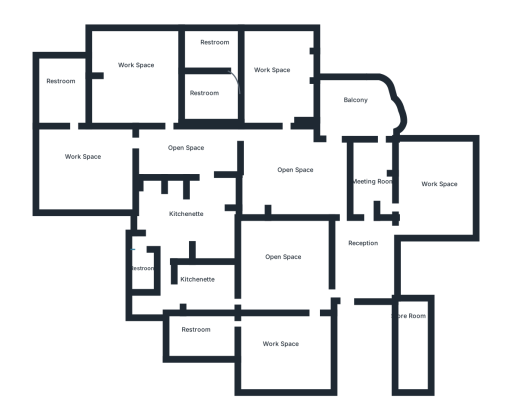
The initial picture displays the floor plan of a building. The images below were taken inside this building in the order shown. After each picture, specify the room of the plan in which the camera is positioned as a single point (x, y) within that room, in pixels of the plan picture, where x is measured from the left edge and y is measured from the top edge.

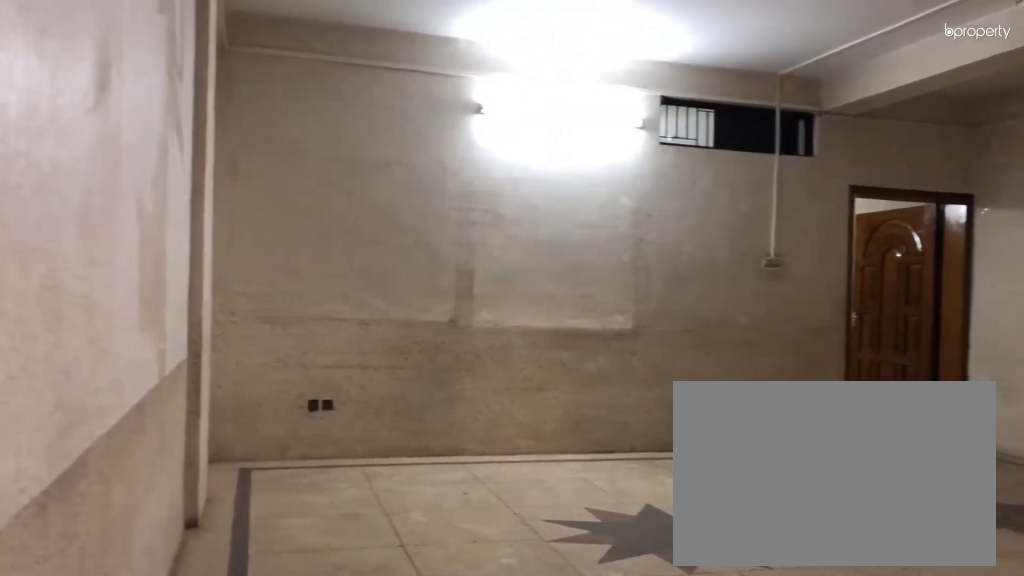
(295, 167)
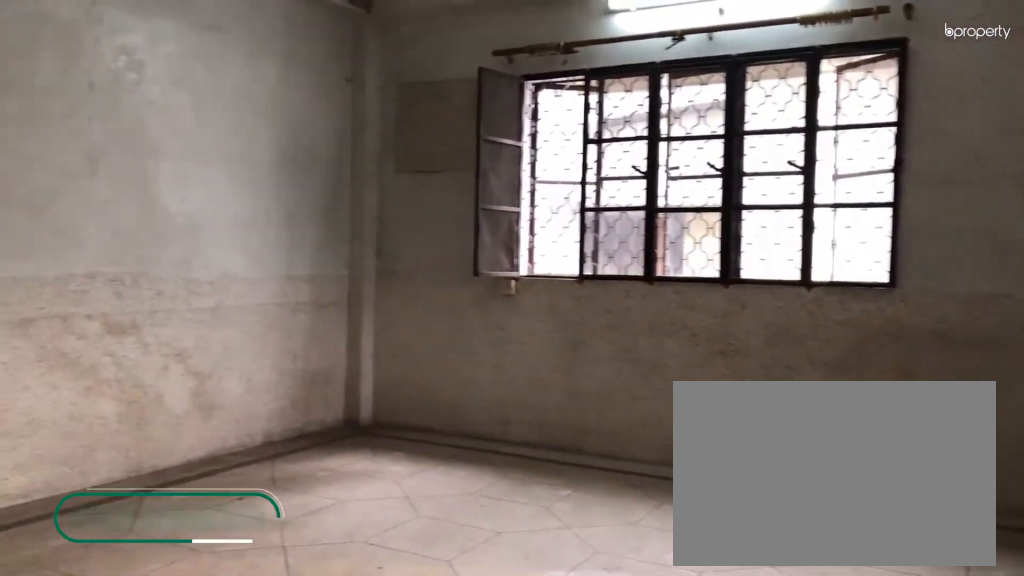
(281, 76)
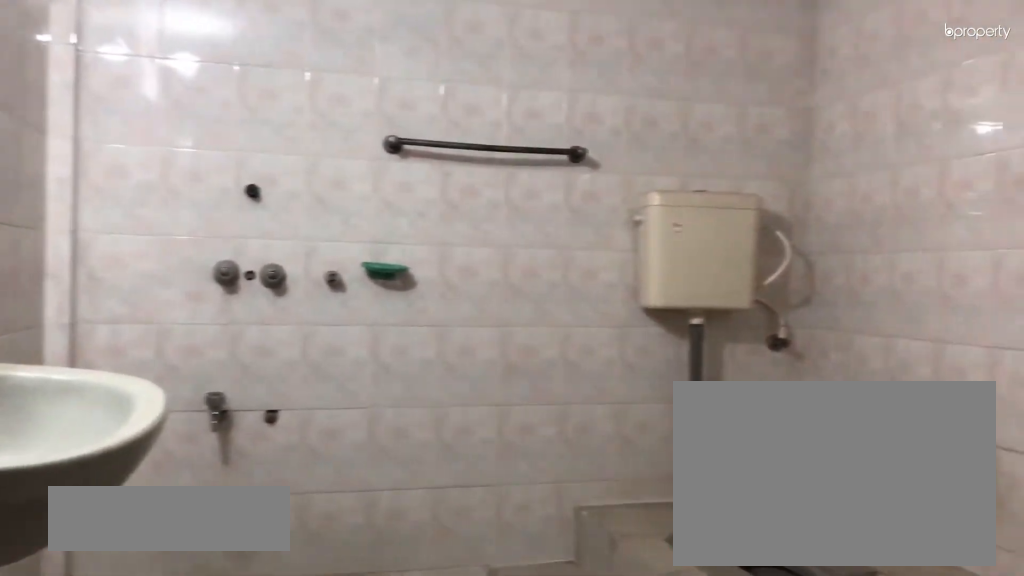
(214, 94)
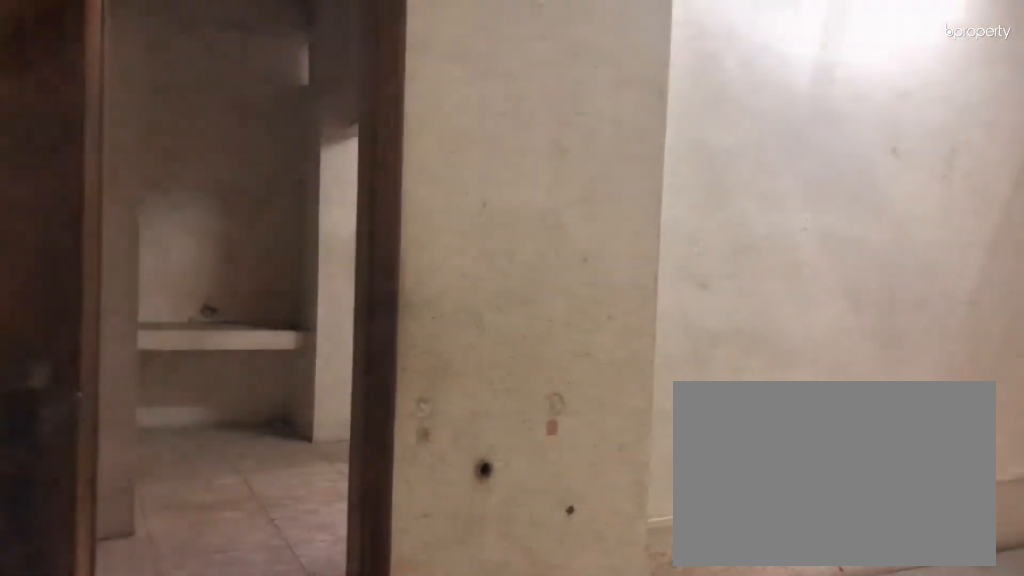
(181, 150)
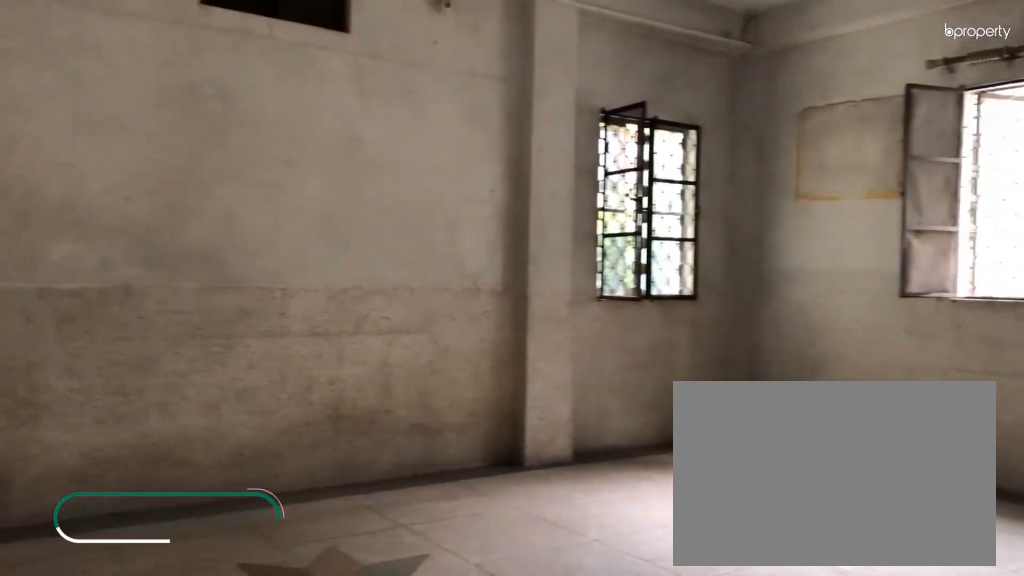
(137, 65)
